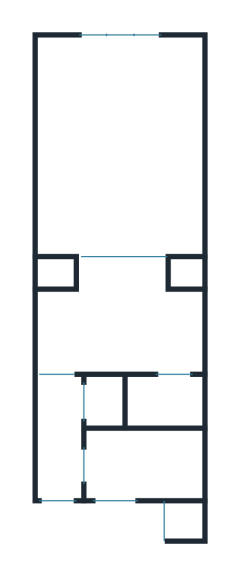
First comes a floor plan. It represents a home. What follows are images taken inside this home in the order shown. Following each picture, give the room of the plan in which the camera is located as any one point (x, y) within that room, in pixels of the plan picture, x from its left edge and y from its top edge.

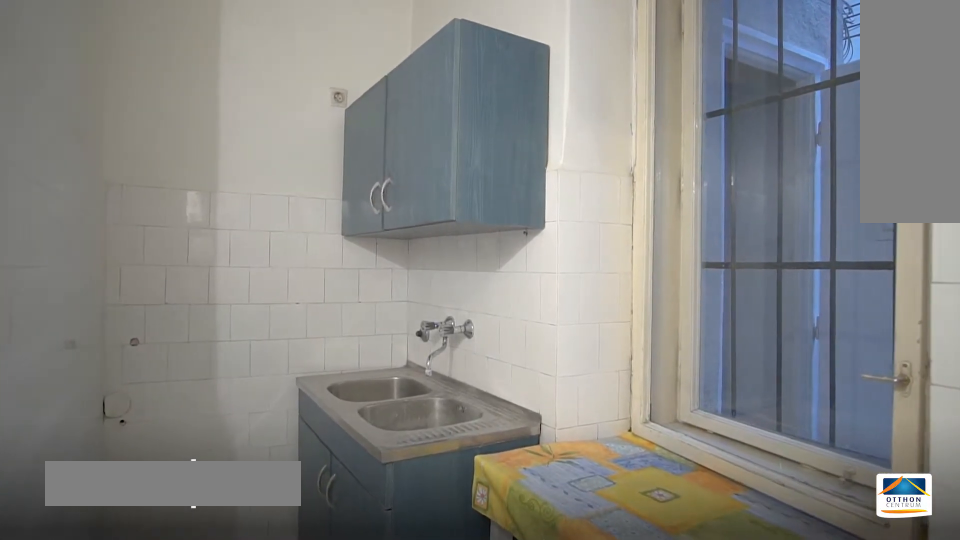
(141, 464)
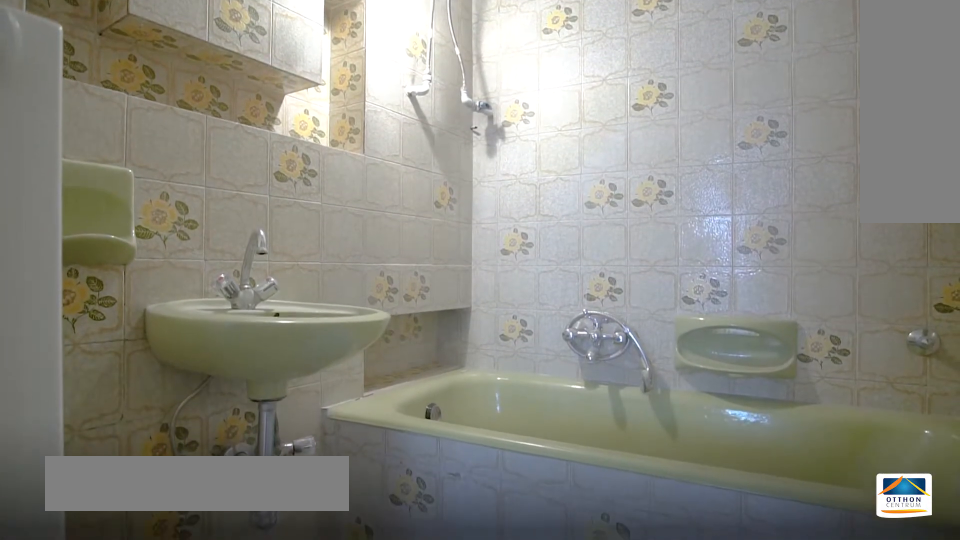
(165, 397)
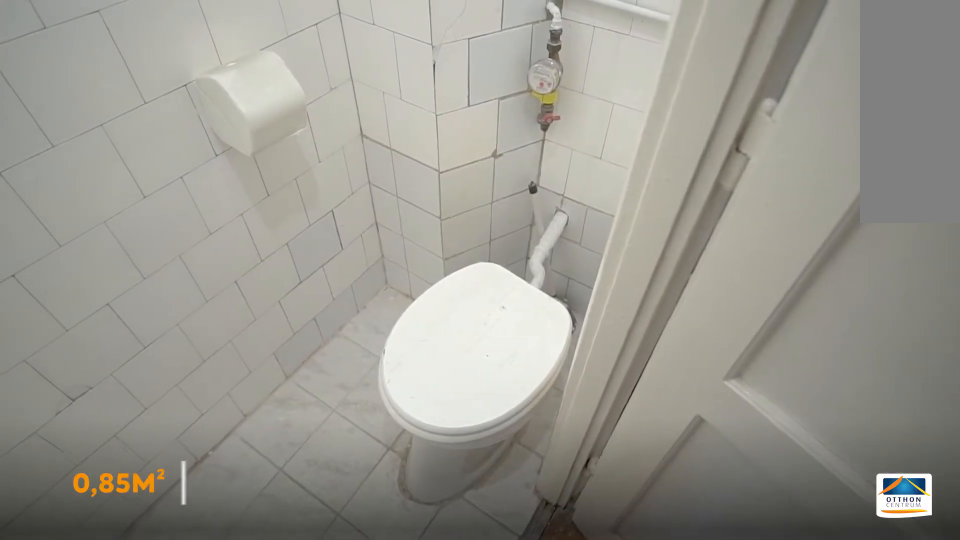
(105, 400)
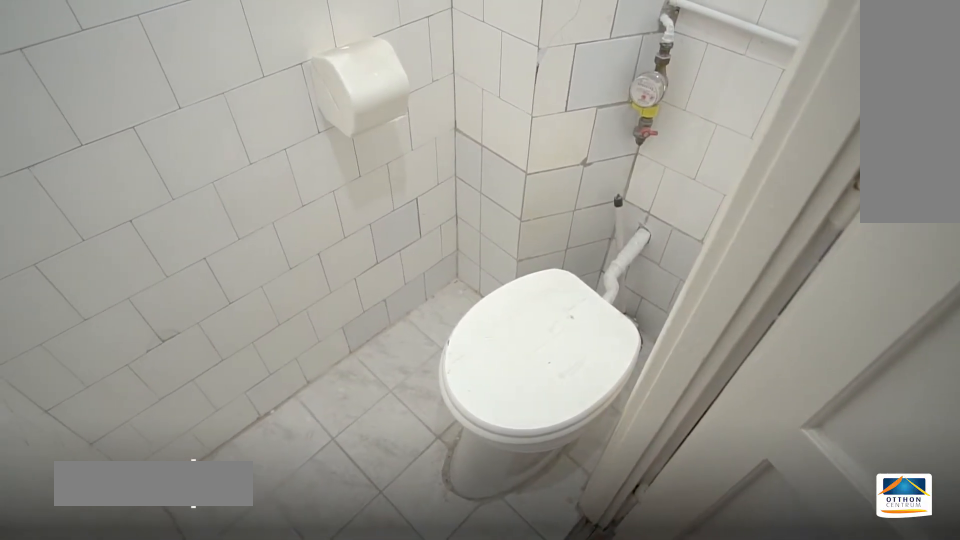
(105, 400)
